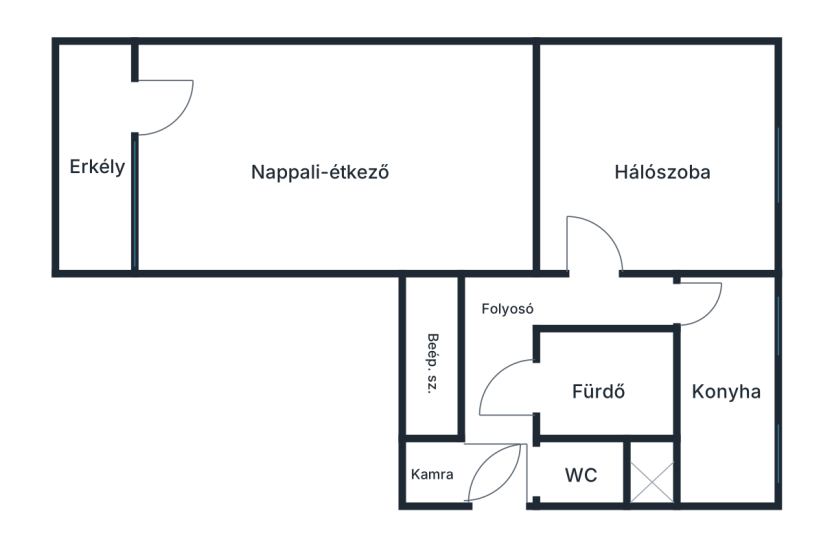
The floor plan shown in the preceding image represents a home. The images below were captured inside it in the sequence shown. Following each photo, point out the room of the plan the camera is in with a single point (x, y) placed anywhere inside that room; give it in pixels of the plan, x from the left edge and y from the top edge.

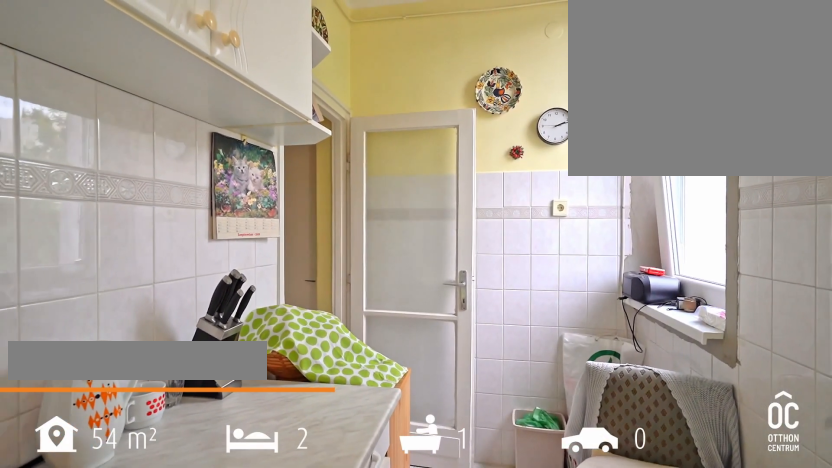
(723, 391)
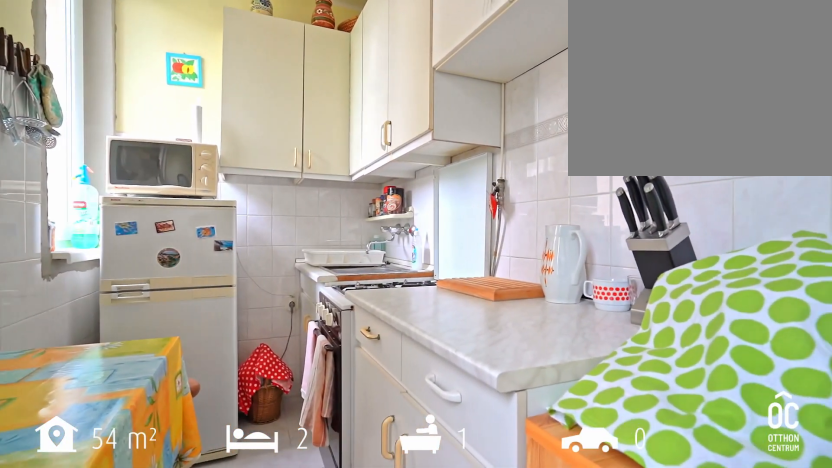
(723, 391)
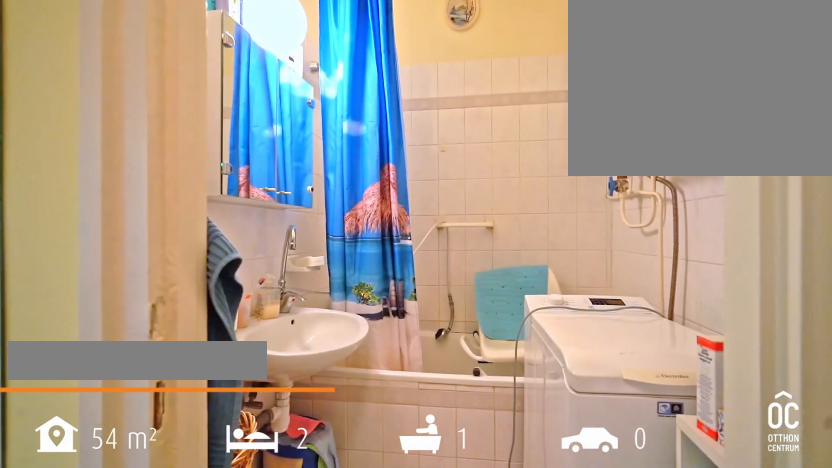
(605, 385)
